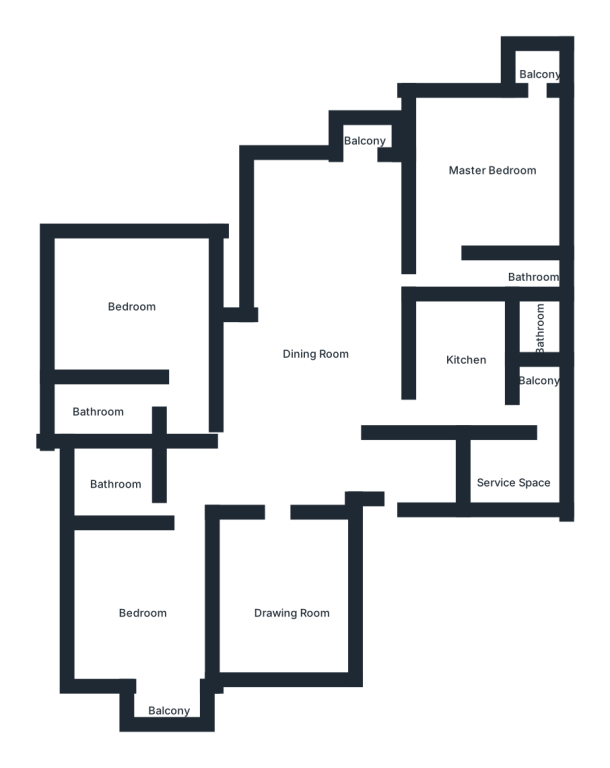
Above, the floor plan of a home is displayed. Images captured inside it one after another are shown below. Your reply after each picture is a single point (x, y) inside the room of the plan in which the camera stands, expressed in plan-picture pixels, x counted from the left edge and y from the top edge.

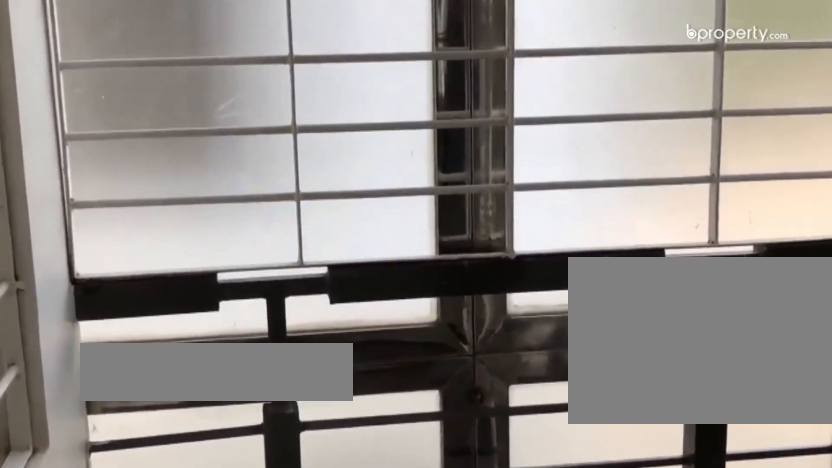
(159, 706)
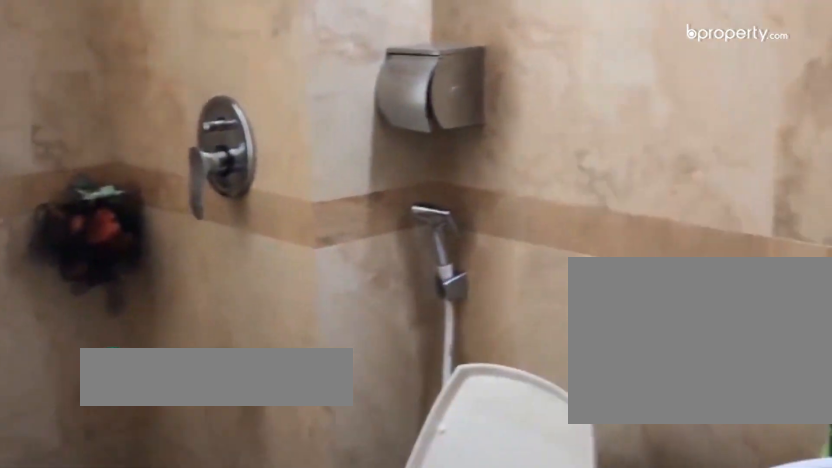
(123, 490)
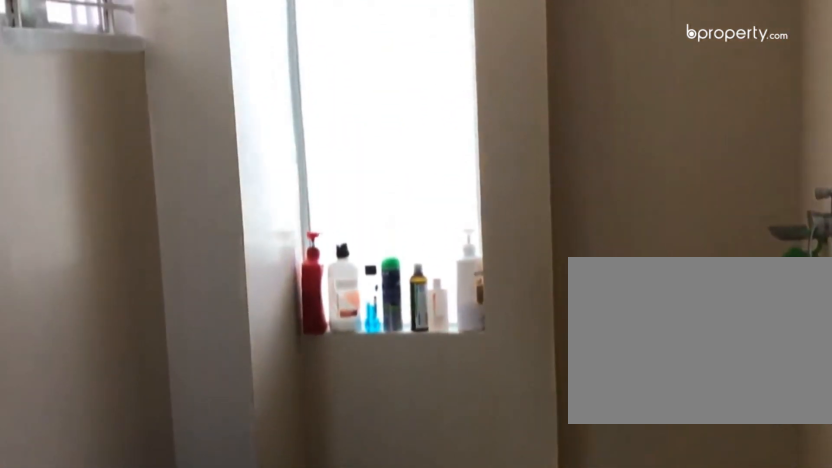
(116, 404)
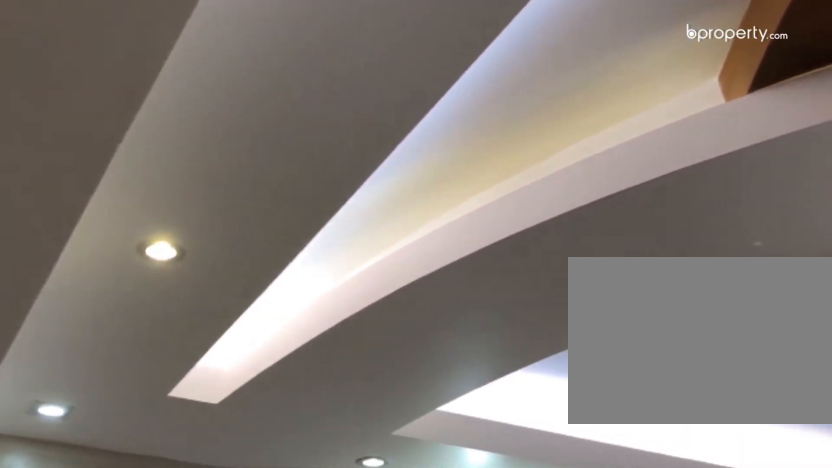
(340, 261)
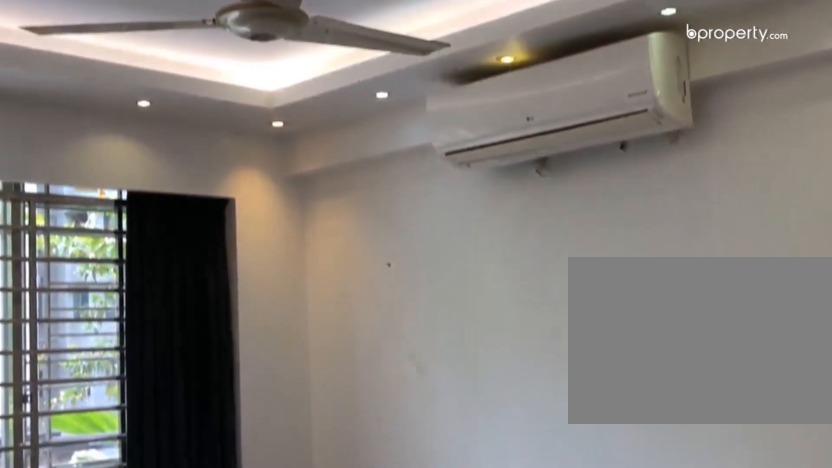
(466, 184)
